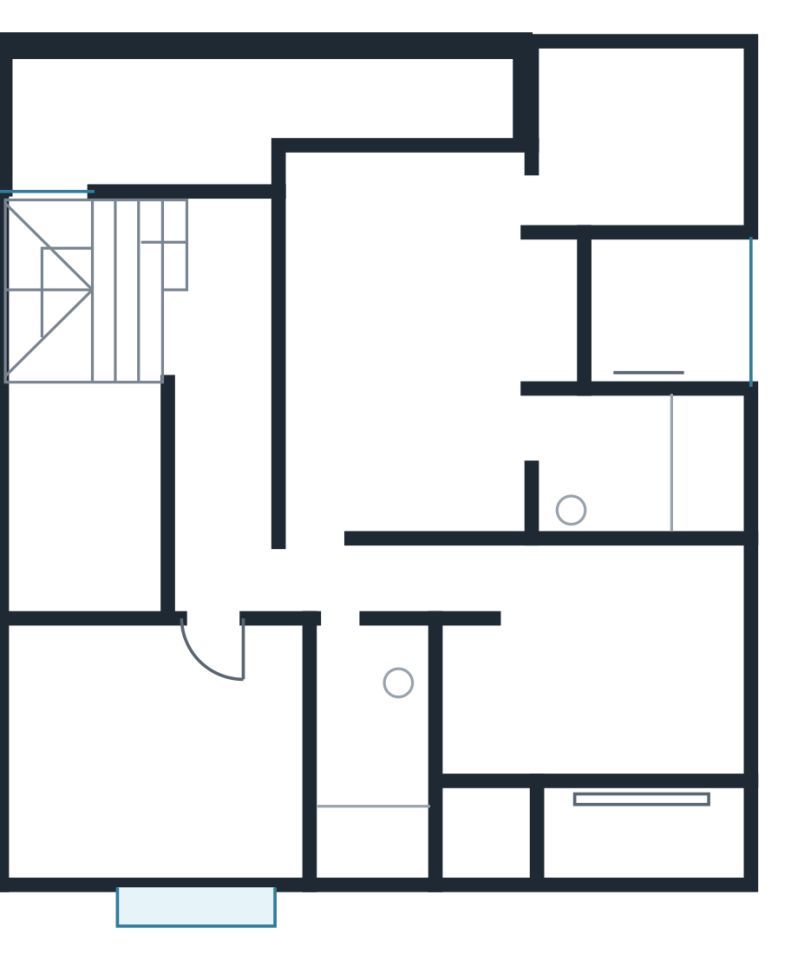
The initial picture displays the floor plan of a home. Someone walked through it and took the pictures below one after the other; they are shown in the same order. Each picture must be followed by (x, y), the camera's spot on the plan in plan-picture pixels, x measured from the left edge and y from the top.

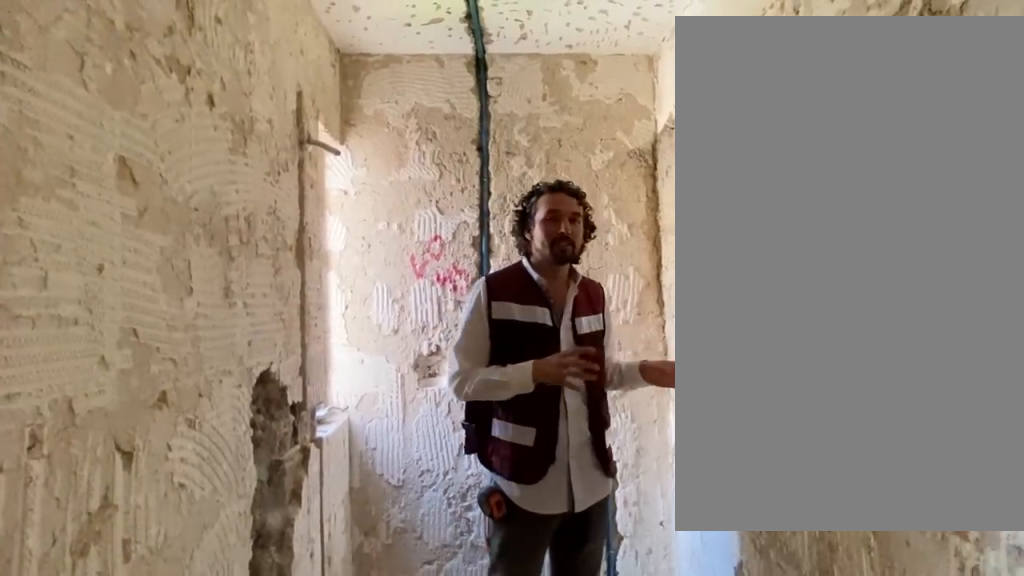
(345, 634)
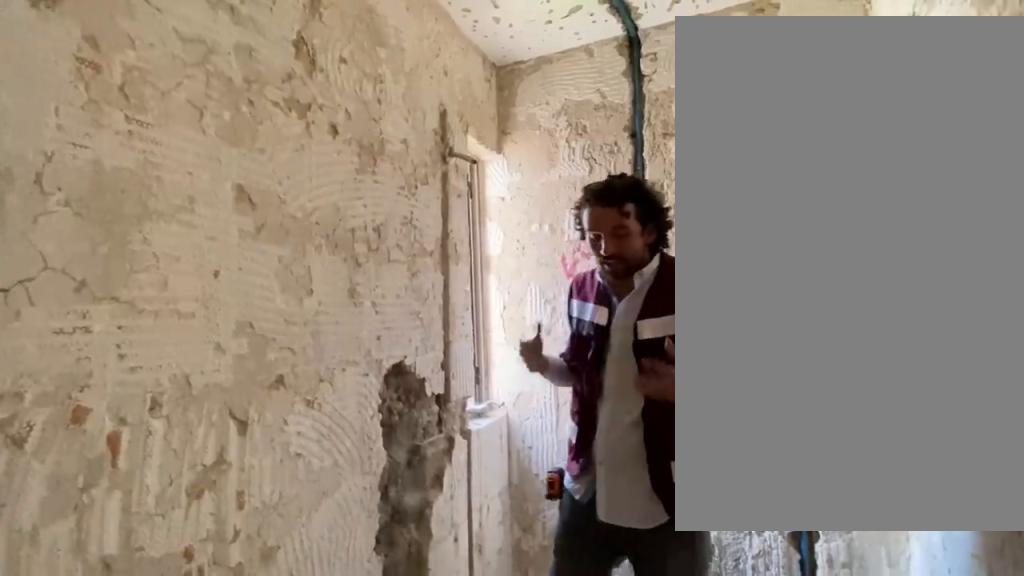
(343, 638)
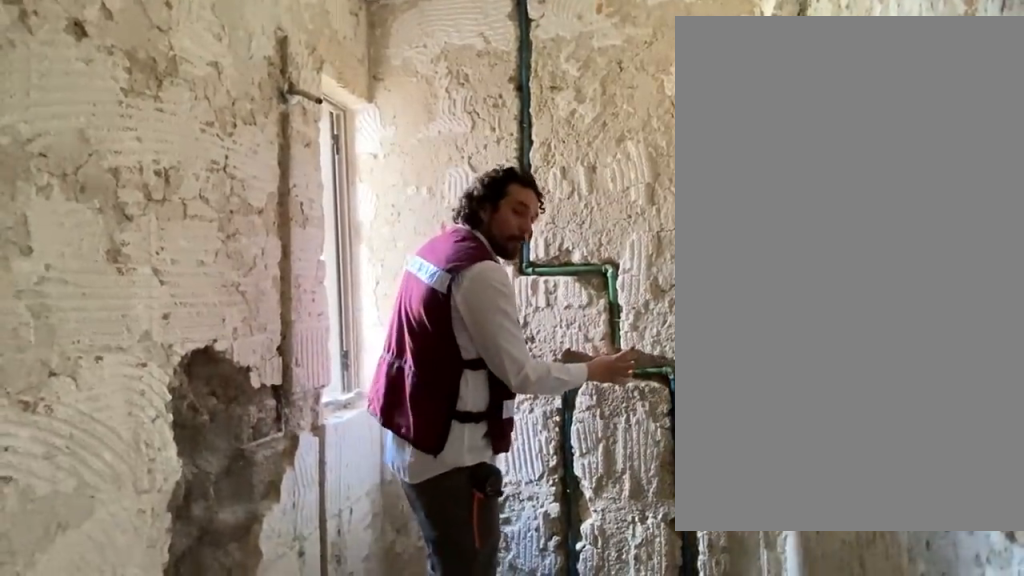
(364, 721)
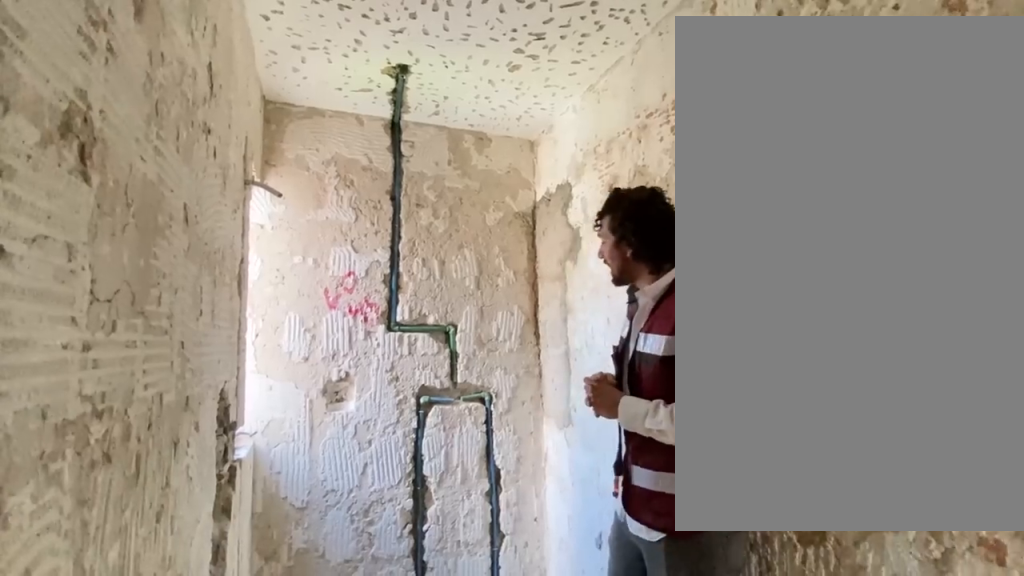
(354, 655)
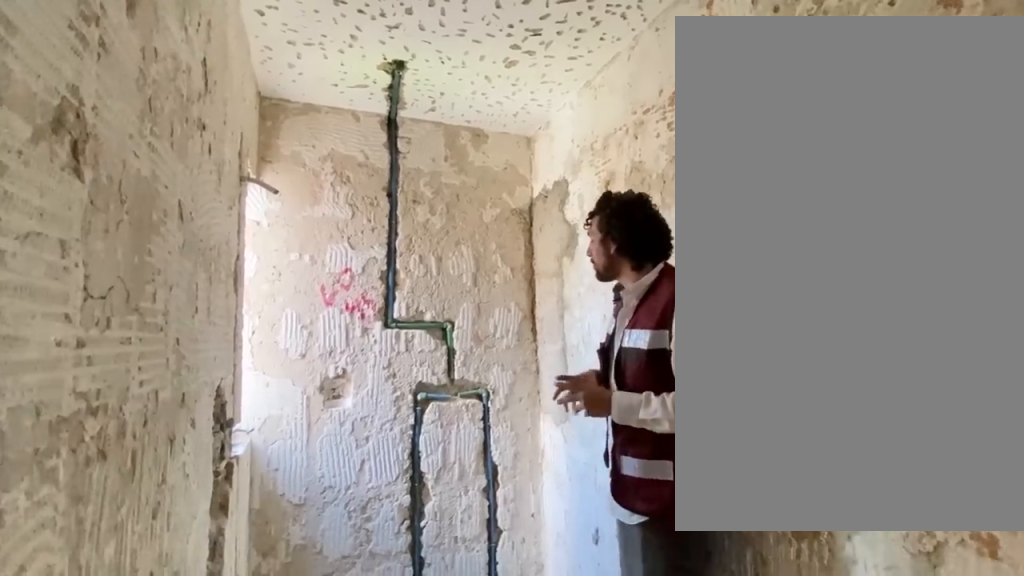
(352, 659)
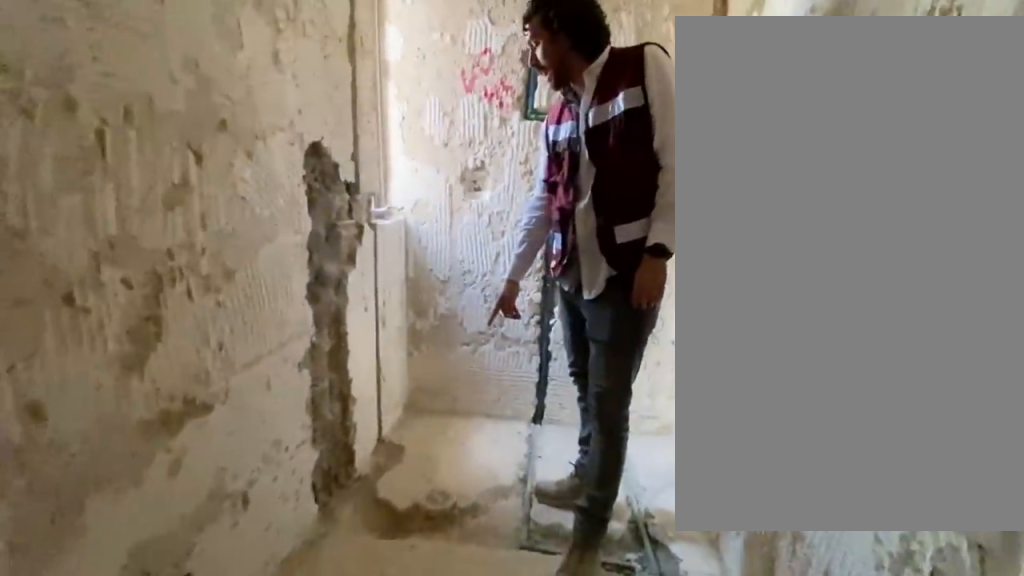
(343, 719)
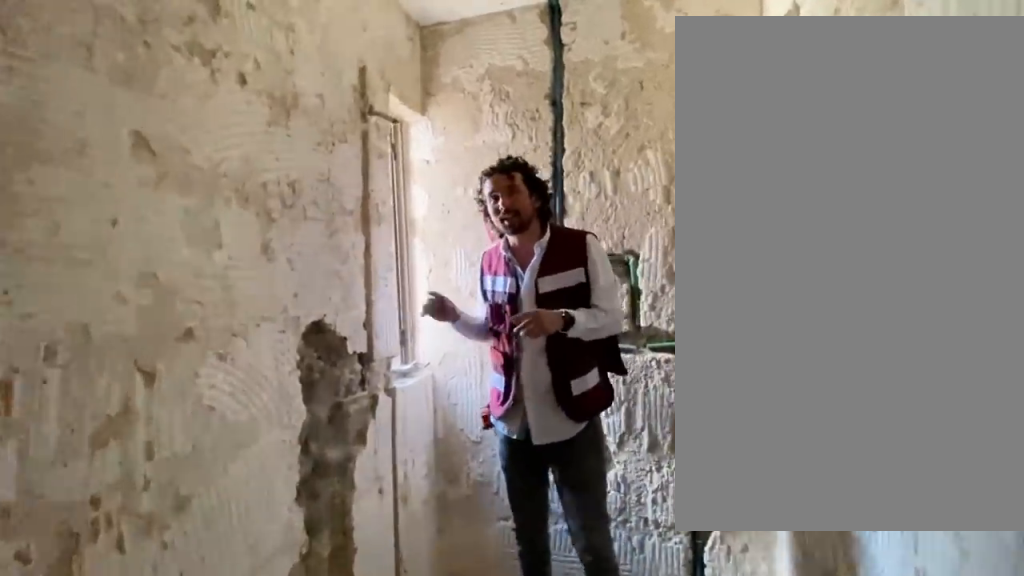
(342, 743)
